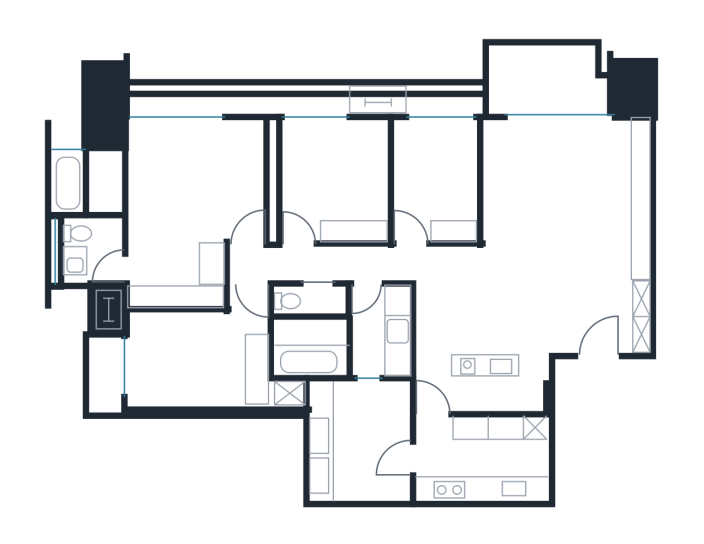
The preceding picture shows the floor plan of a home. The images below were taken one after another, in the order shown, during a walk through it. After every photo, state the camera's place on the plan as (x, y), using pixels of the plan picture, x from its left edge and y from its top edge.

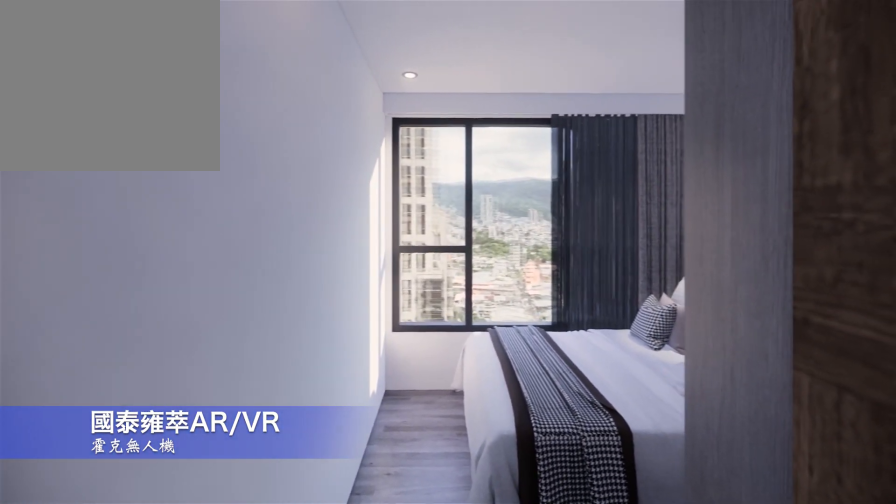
(307, 205)
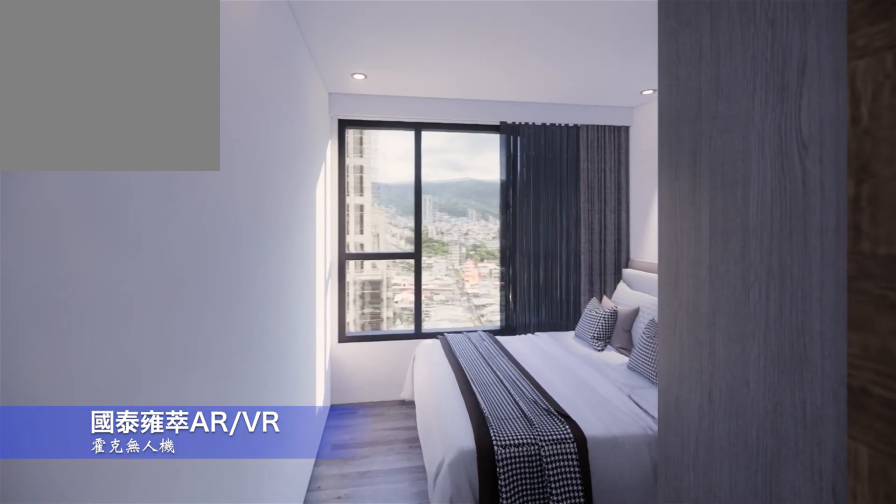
(307, 202)
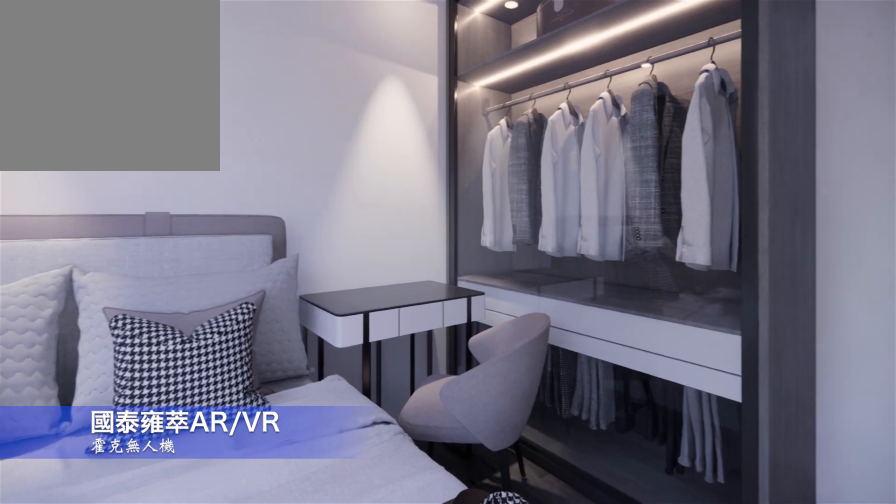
(341, 174)
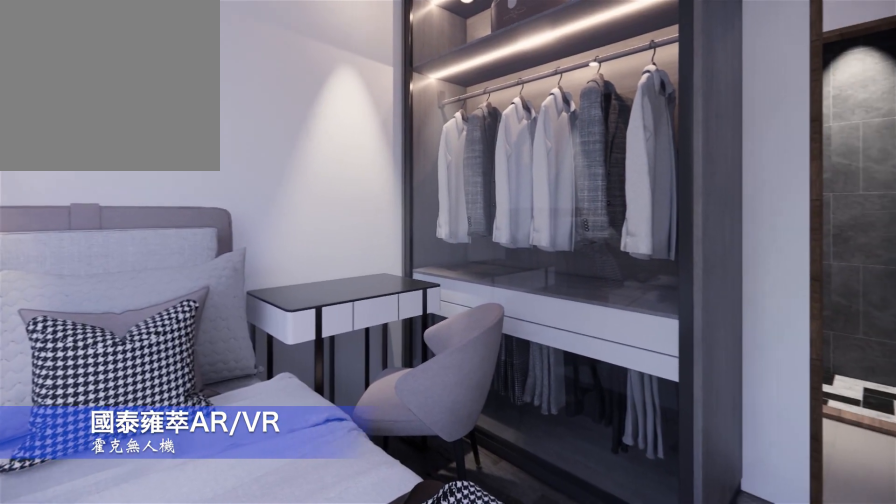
(327, 184)
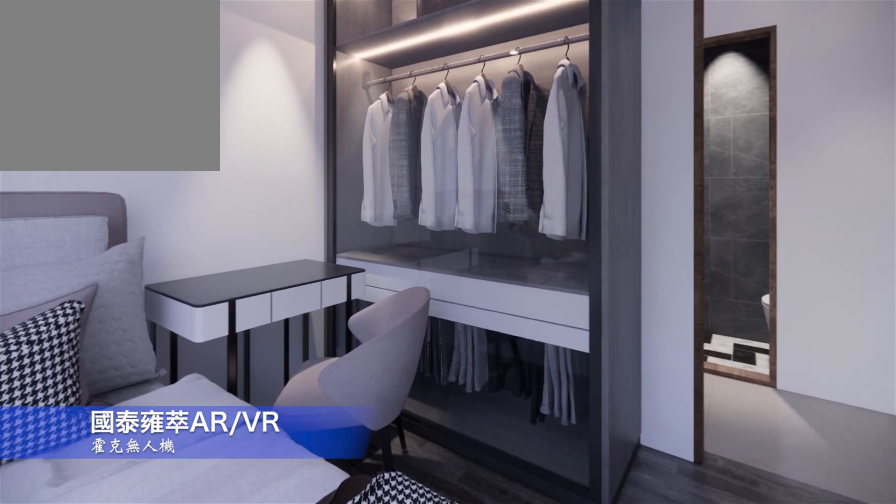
(327, 186)
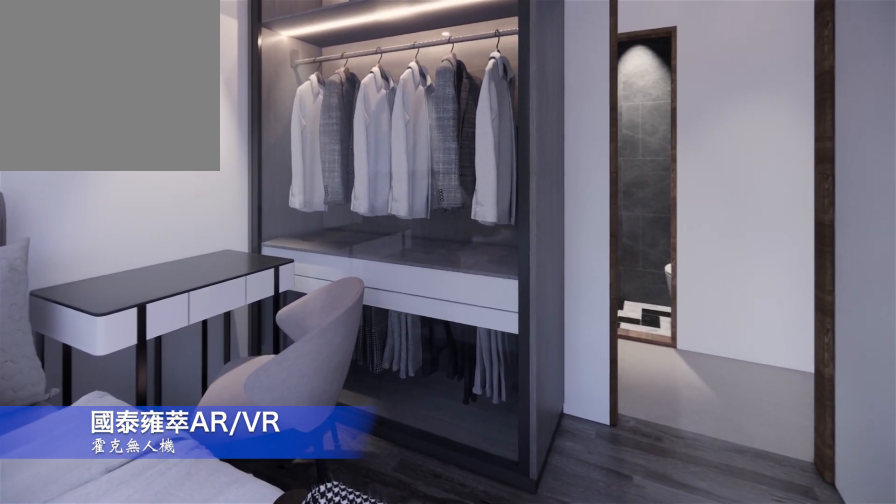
(326, 188)
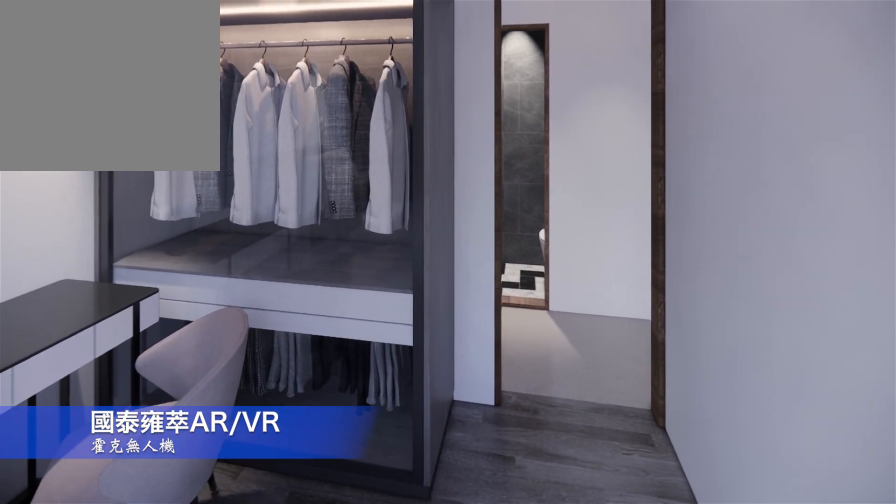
(325, 194)
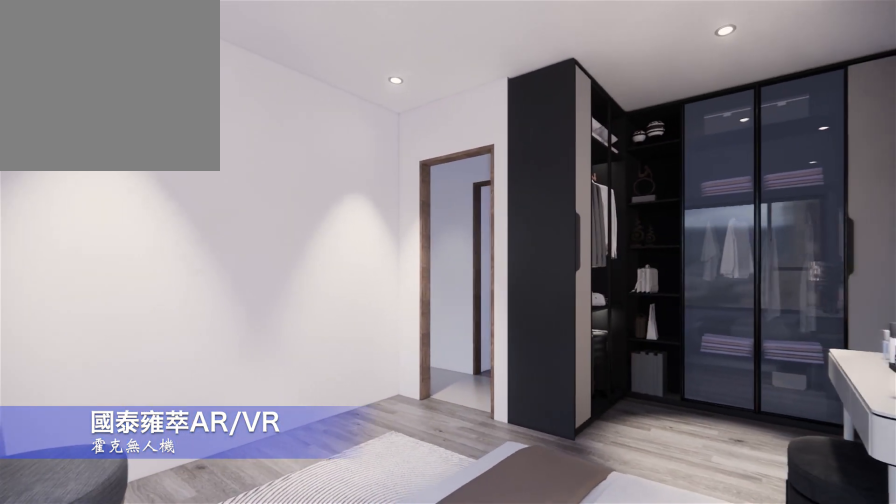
(179, 165)
